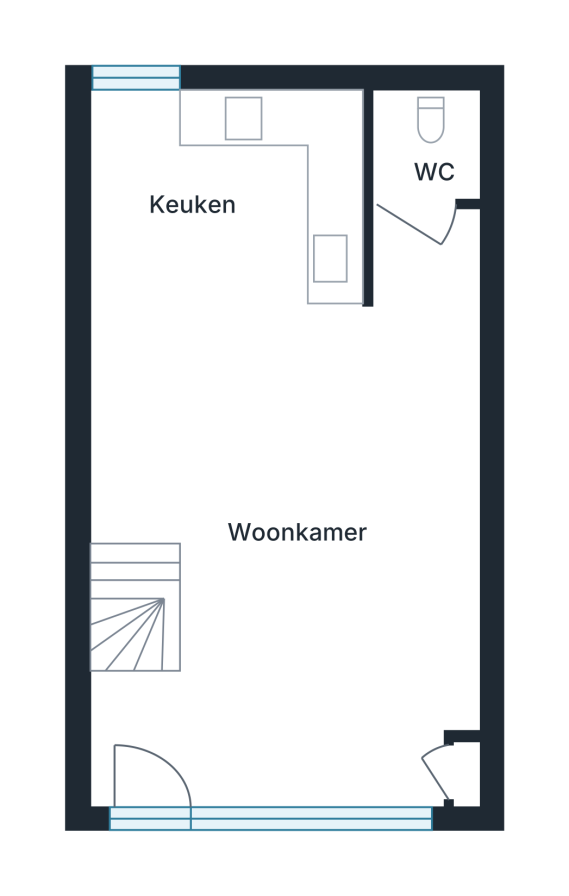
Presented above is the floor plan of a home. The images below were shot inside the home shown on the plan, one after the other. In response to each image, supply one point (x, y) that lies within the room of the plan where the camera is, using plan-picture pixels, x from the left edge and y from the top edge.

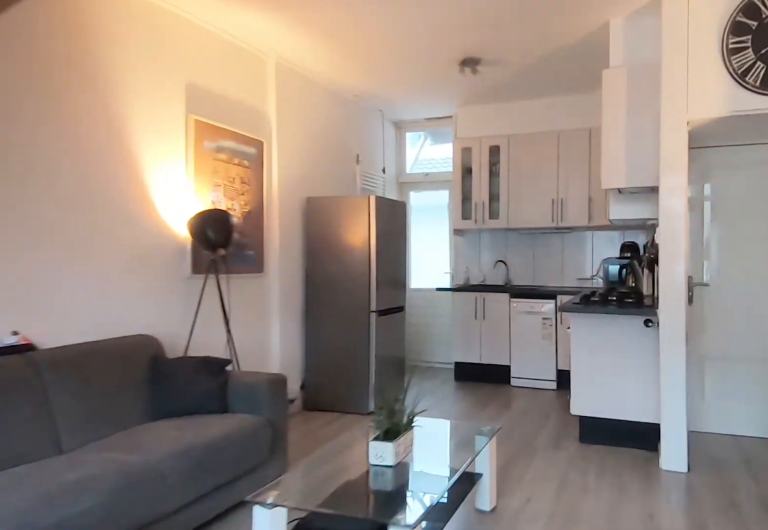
(218, 561)
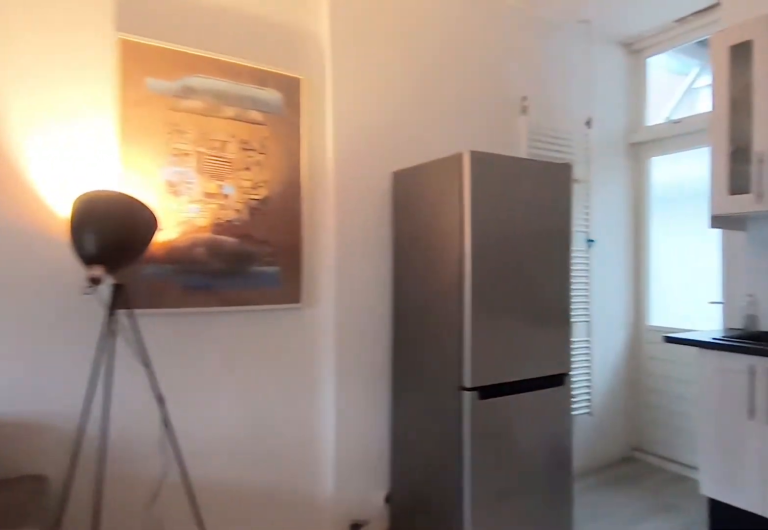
(218, 561)
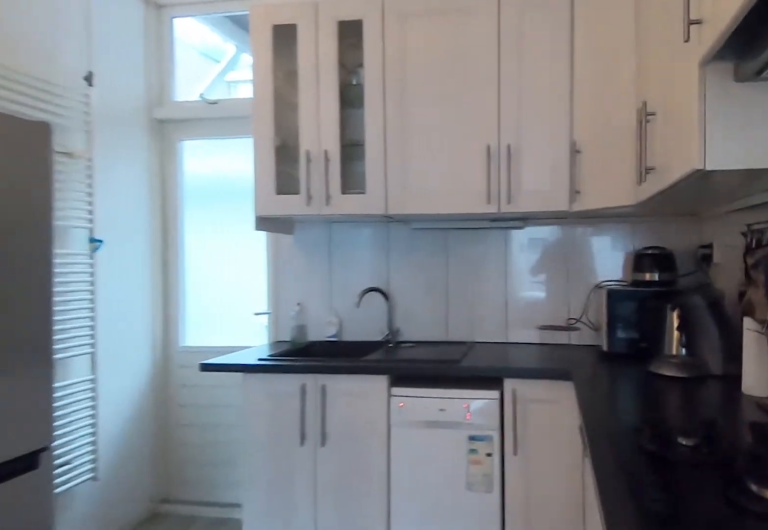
(222, 197)
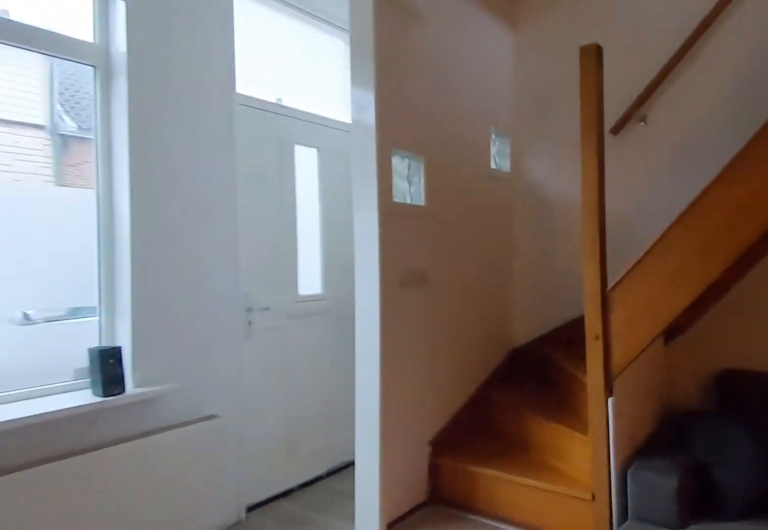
(217, 561)
